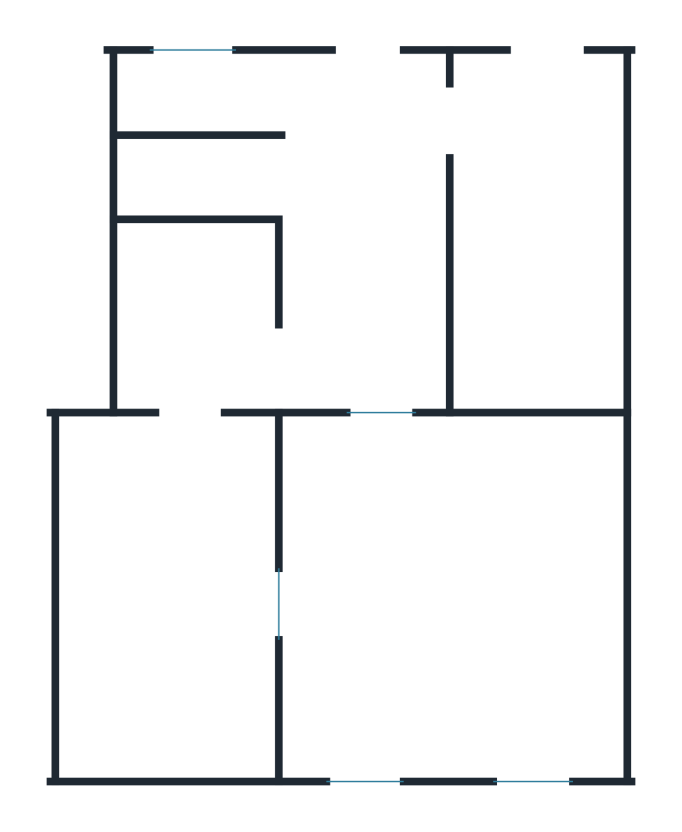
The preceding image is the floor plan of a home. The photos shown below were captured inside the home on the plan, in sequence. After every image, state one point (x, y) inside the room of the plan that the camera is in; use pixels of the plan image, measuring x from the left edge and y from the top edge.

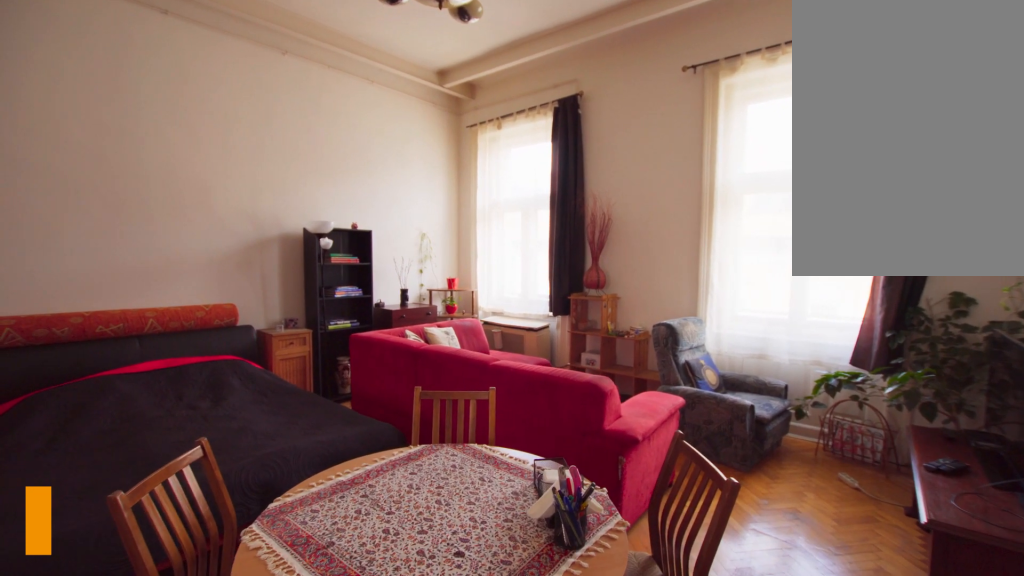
(449, 595)
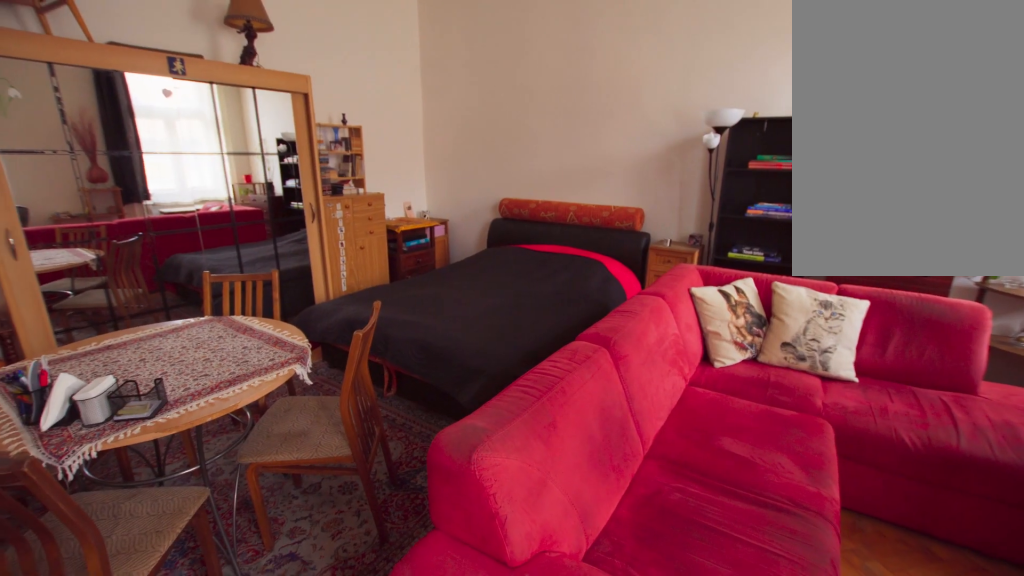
(448, 594)
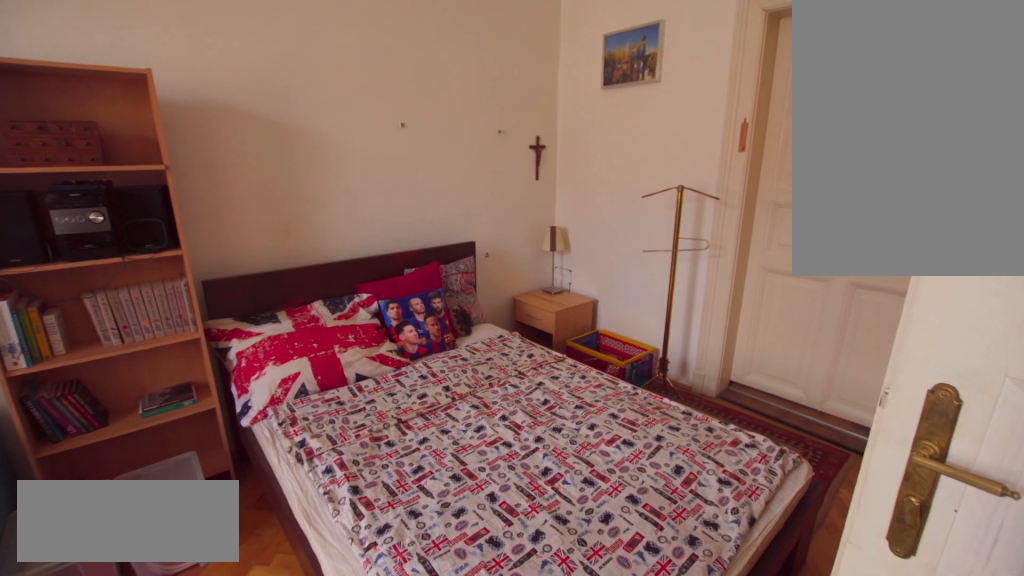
(153, 594)
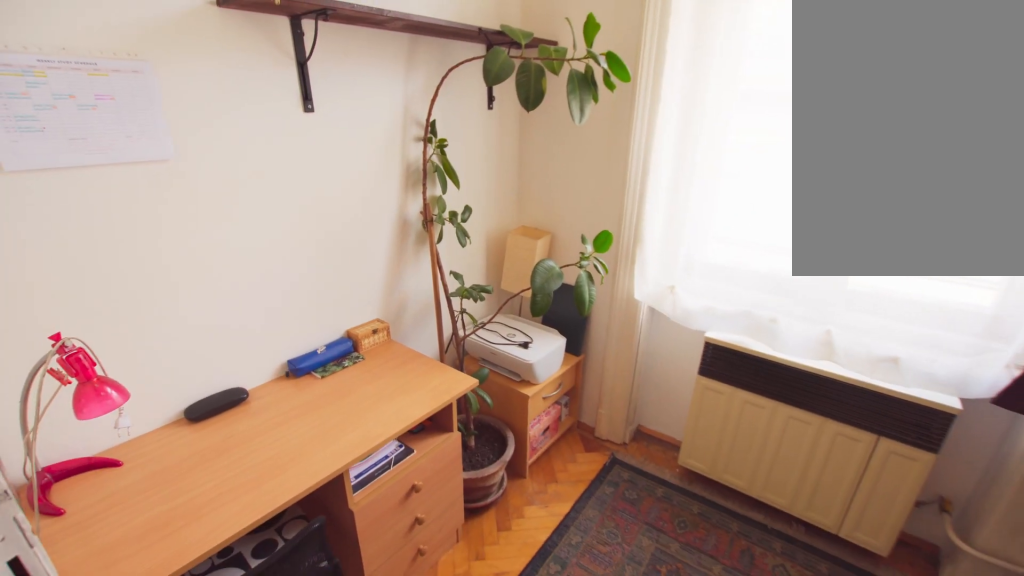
(153, 594)
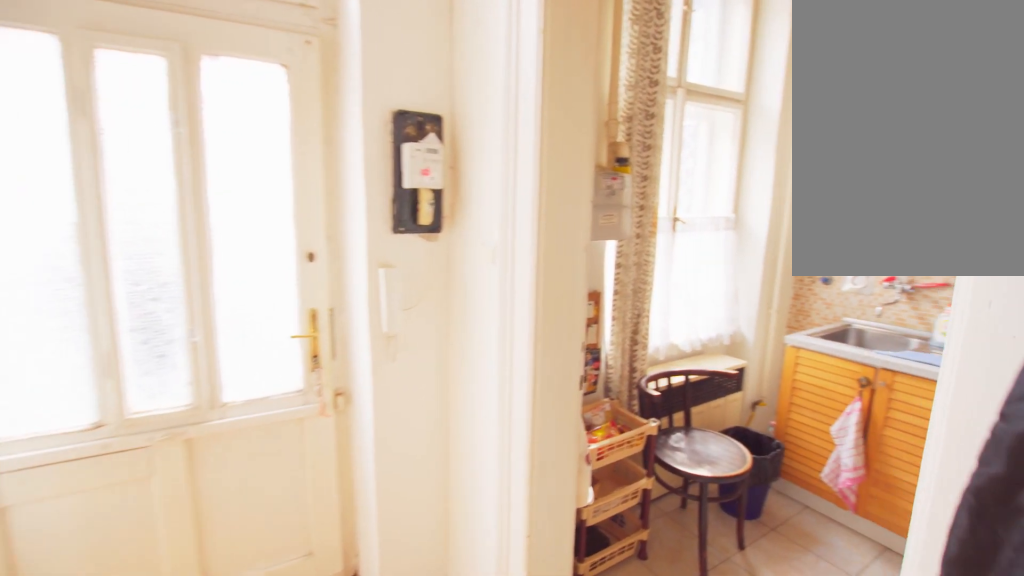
(372, 239)
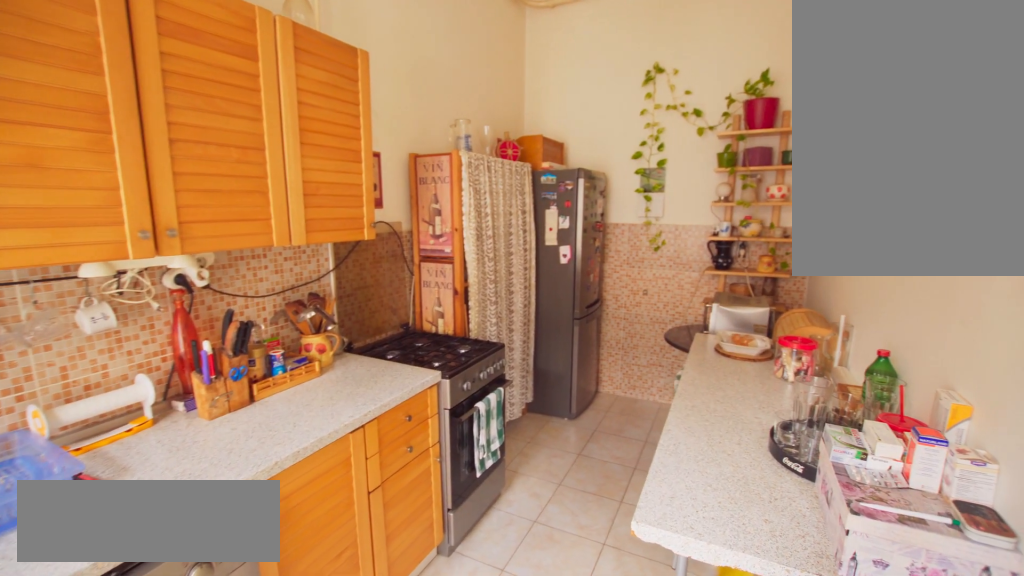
(549, 233)
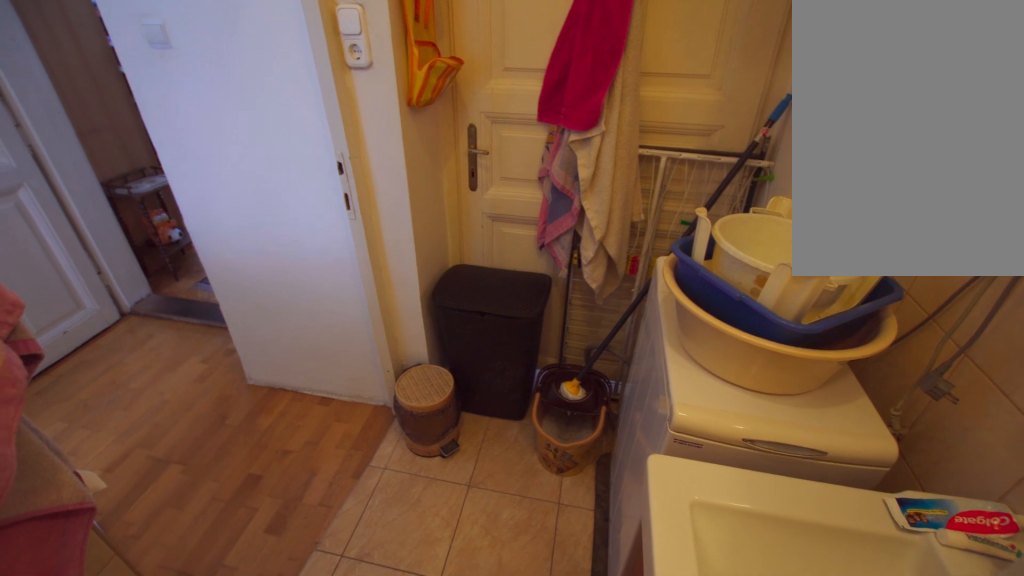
(192, 314)
